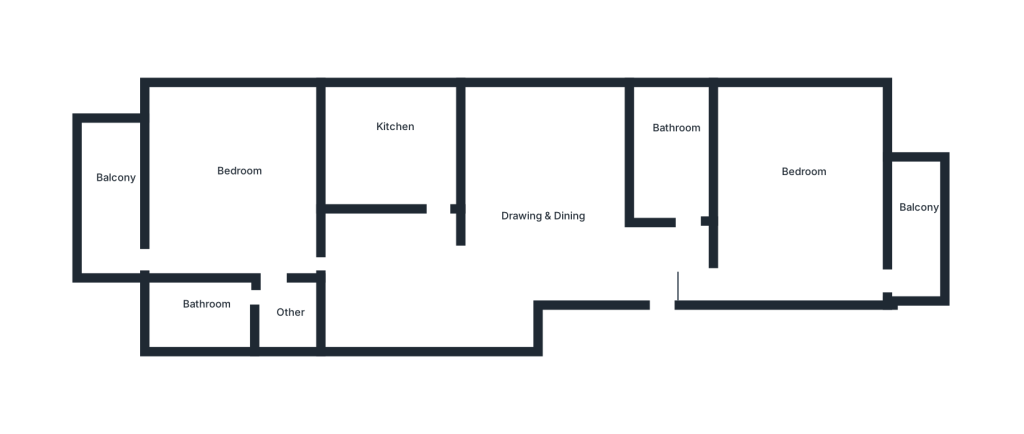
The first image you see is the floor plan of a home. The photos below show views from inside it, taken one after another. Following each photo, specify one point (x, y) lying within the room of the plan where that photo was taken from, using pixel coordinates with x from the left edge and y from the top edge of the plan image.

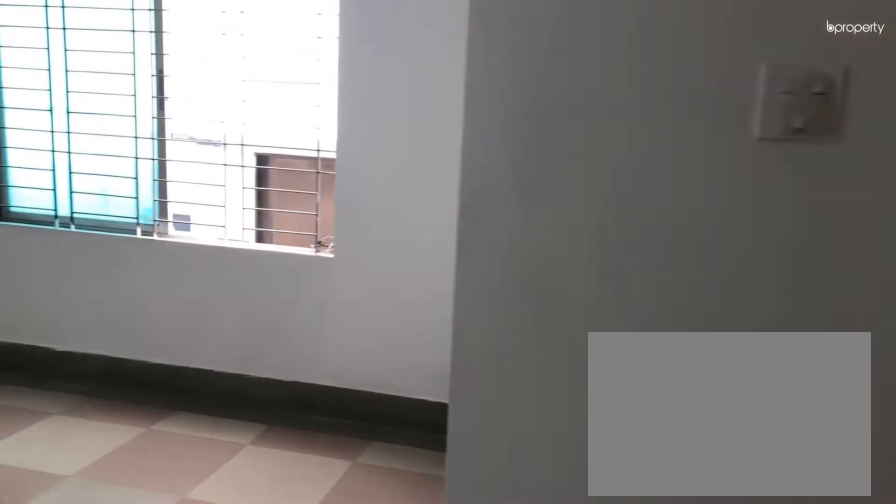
(655, 263)
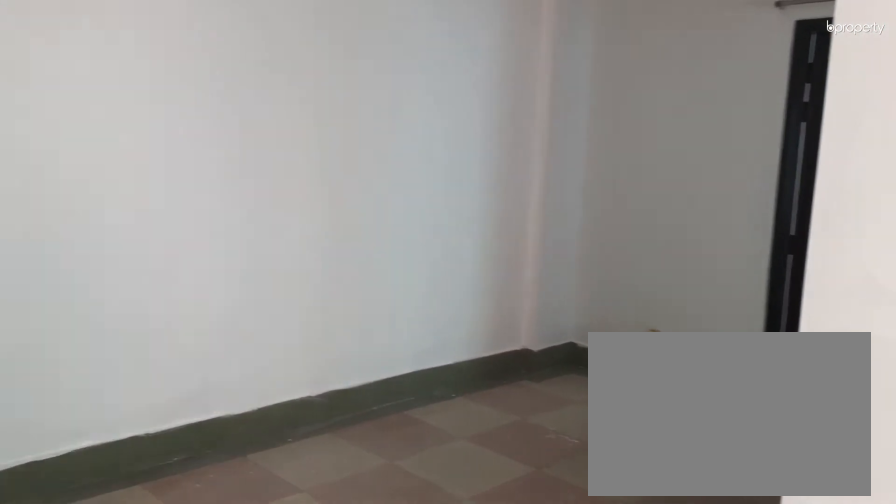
(534, 202)
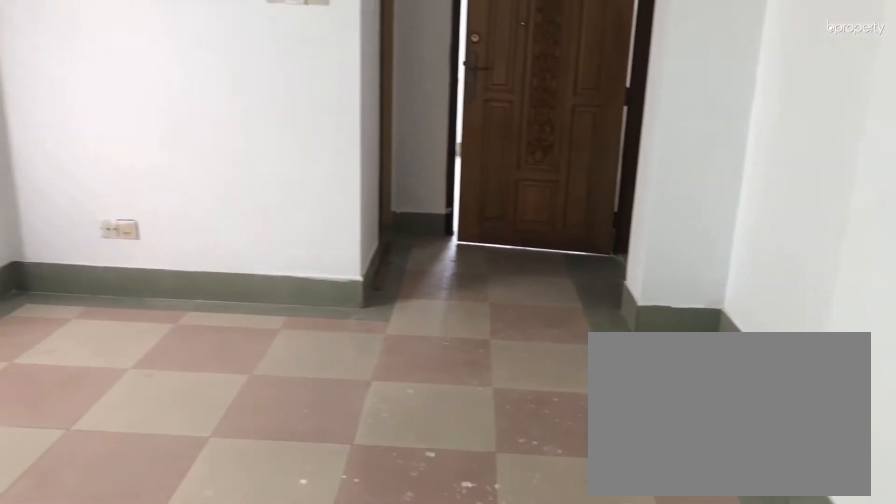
(534, 202)
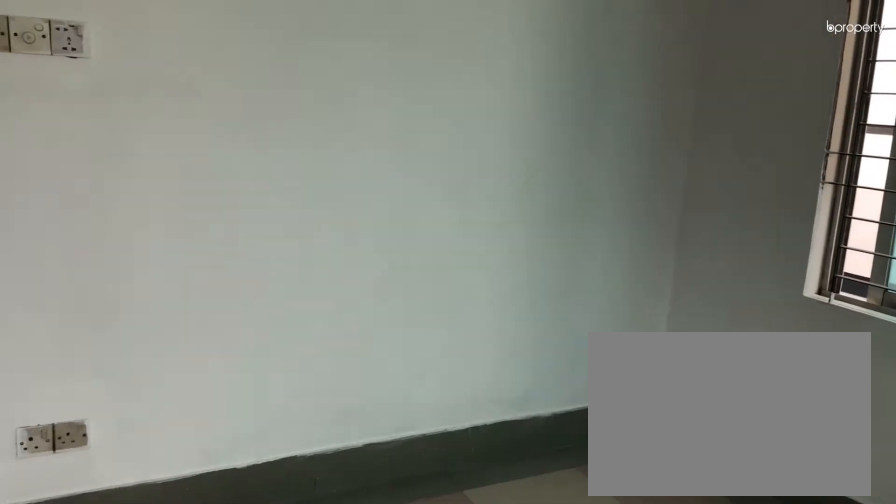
(808, 188)
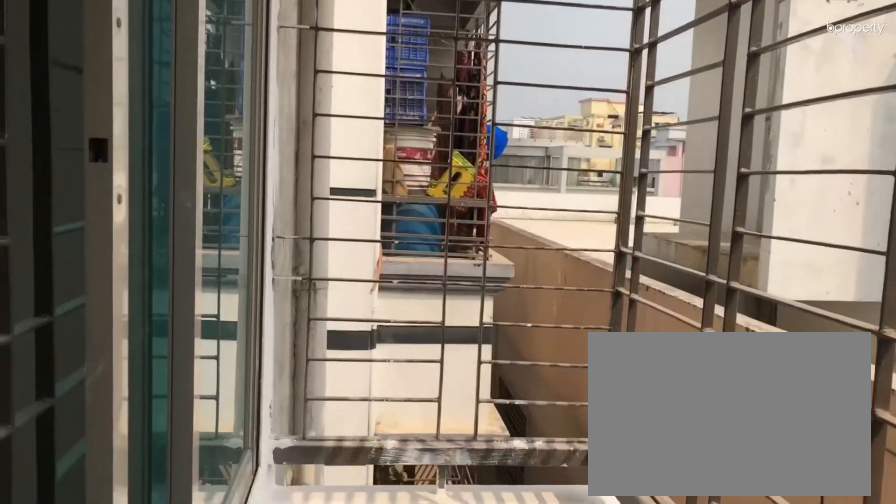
(920, 214)
